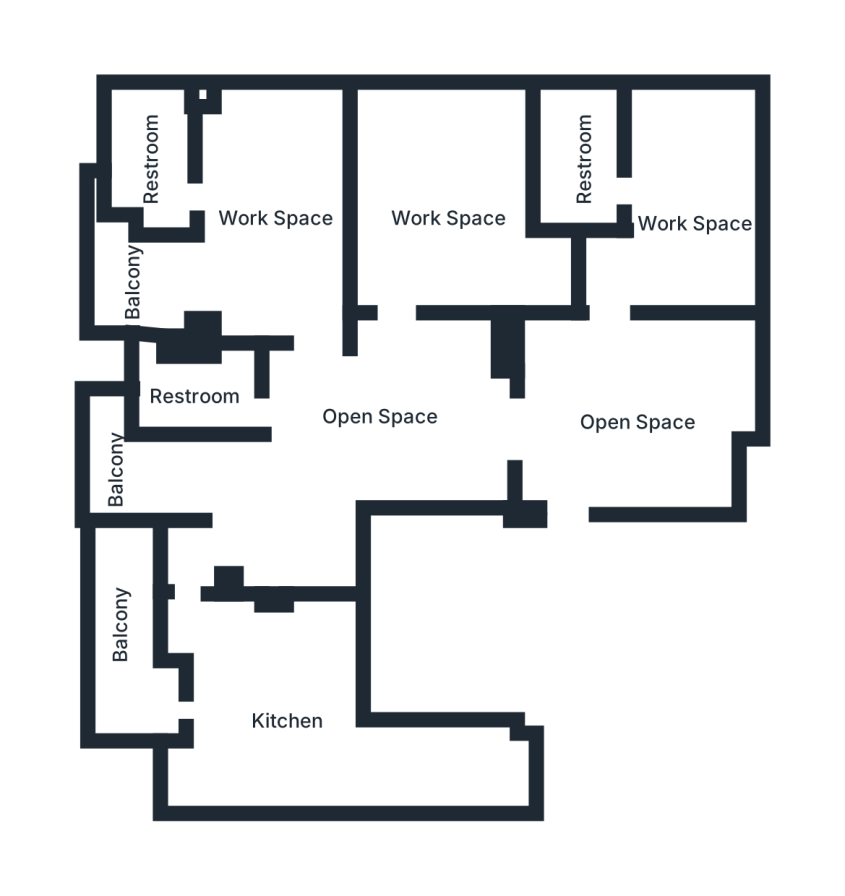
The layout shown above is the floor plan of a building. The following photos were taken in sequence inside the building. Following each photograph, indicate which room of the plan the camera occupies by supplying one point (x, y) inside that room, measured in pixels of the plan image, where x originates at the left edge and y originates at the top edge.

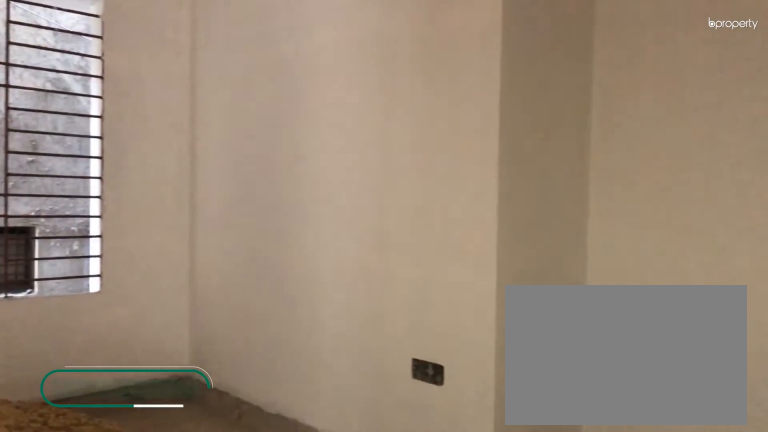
(467, 227)
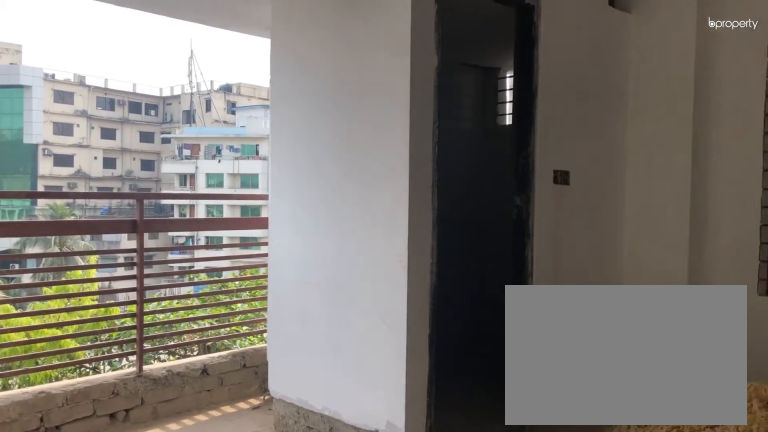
(281, 209)
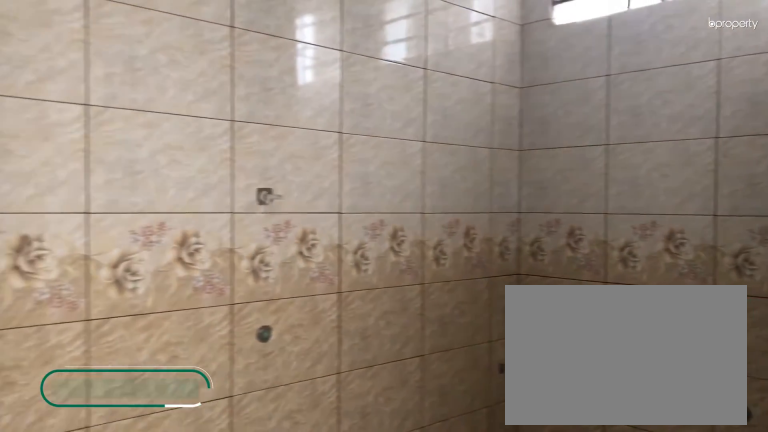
(151, 160)
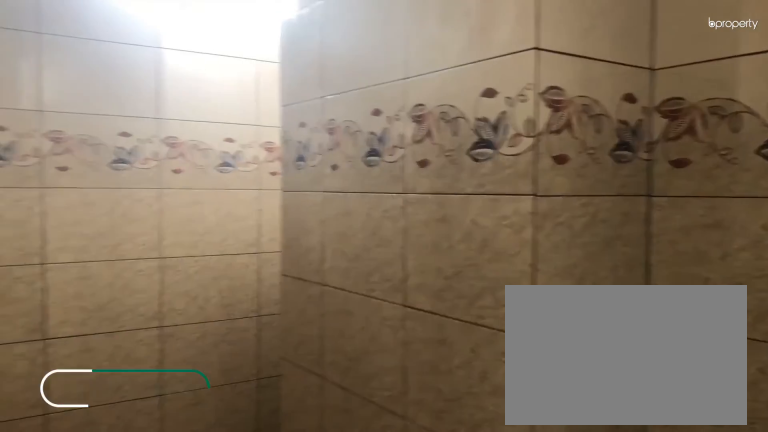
(193, 401)
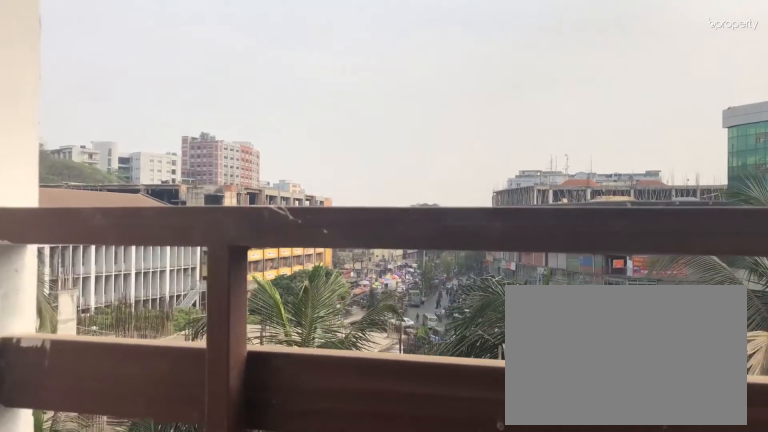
(139, 472)
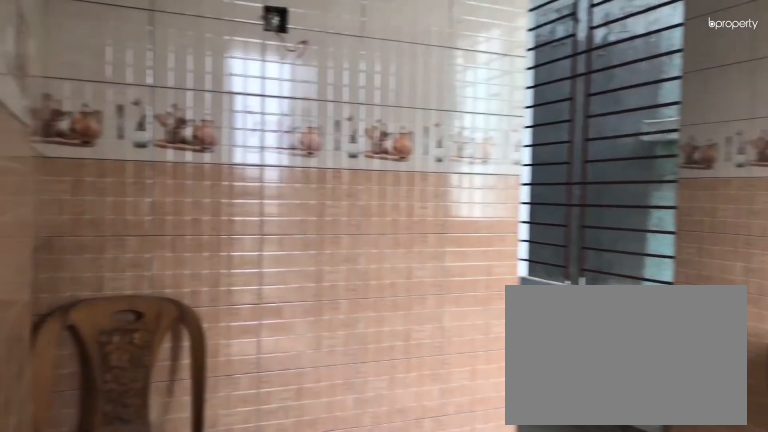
(293, 724)
